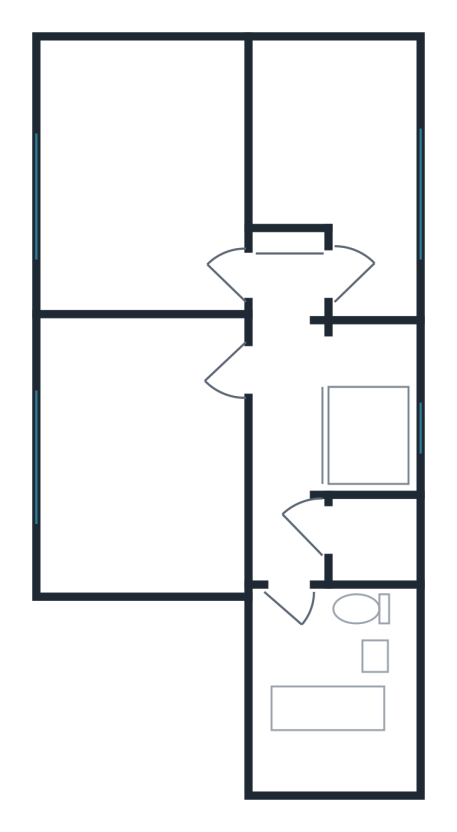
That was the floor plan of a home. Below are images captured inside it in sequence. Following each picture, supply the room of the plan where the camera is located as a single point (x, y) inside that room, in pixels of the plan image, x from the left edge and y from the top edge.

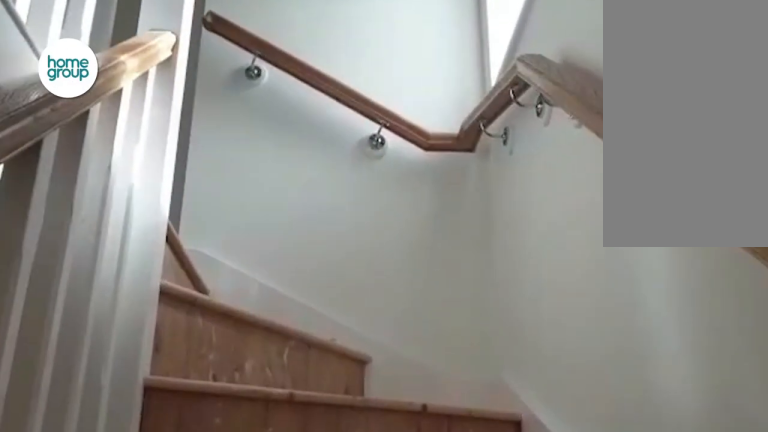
(326, 424)
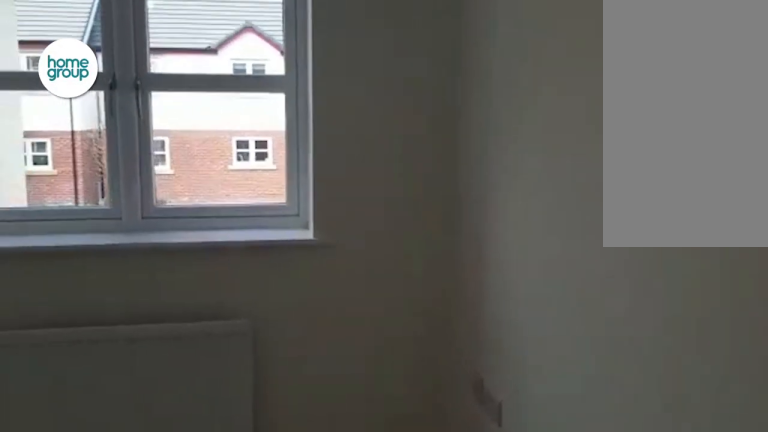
(145, 449)
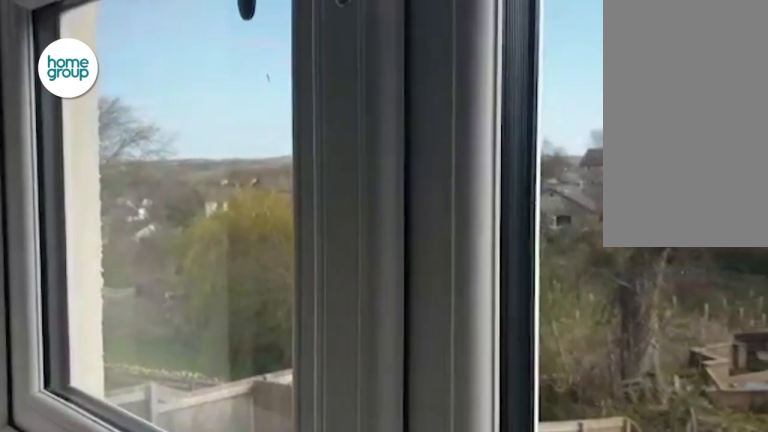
(150, 205)
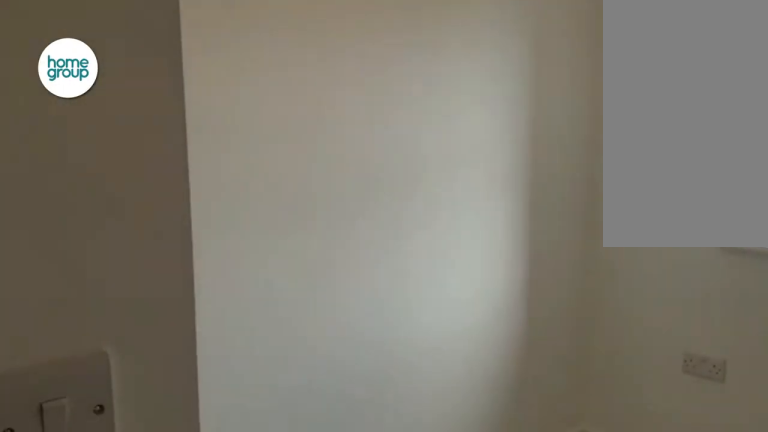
(336, 160)
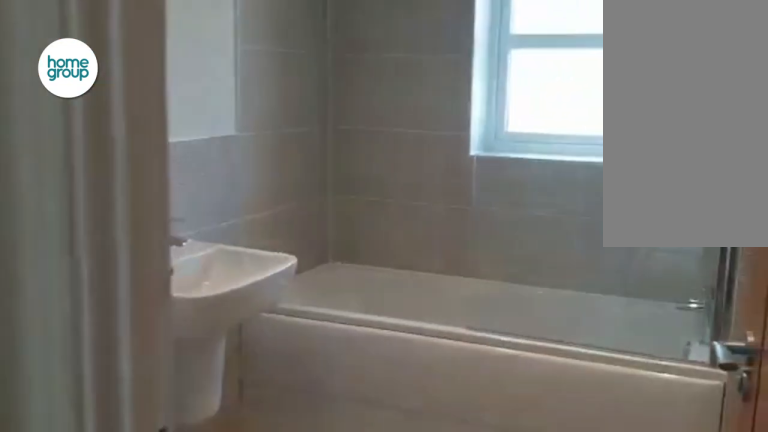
(340, 690)
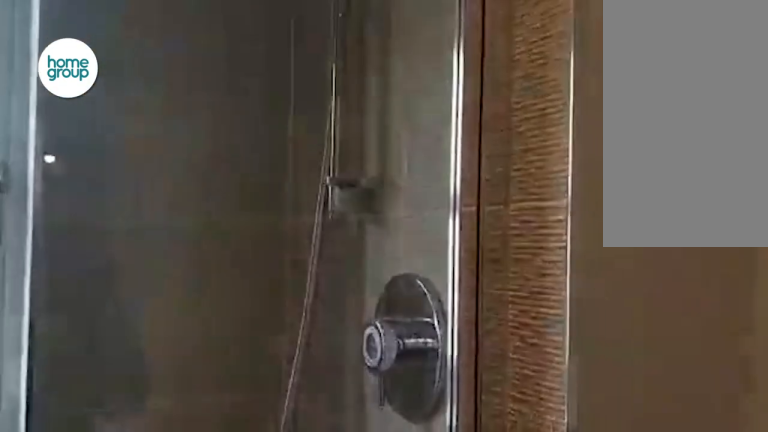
(340, 690)
